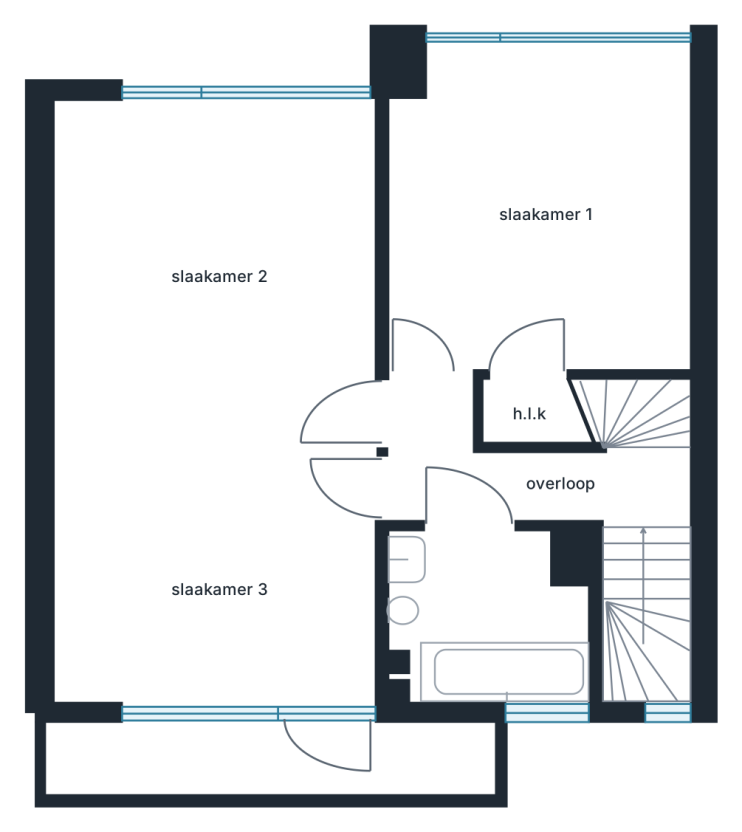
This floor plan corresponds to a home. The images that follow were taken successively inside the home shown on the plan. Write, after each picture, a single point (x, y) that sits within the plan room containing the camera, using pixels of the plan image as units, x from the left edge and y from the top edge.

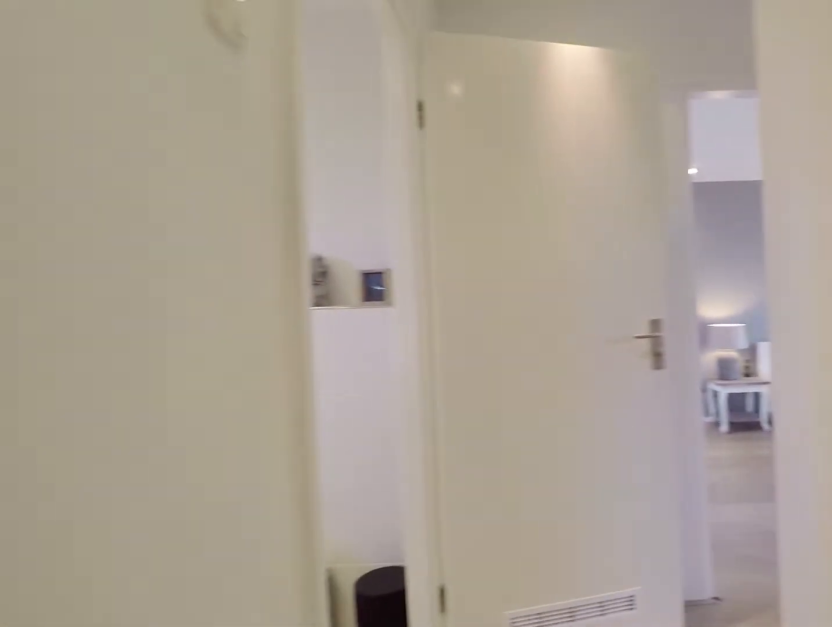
(516, 472)
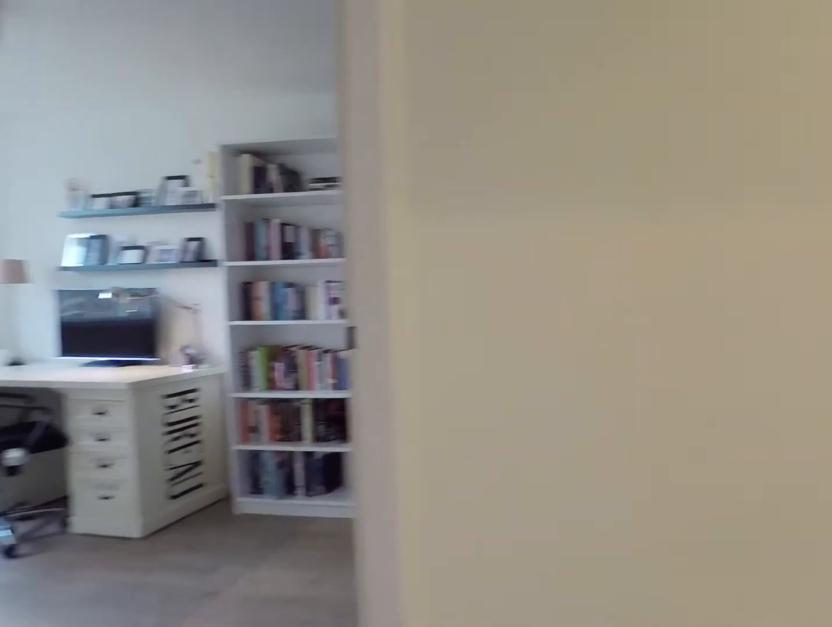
(516, 472)
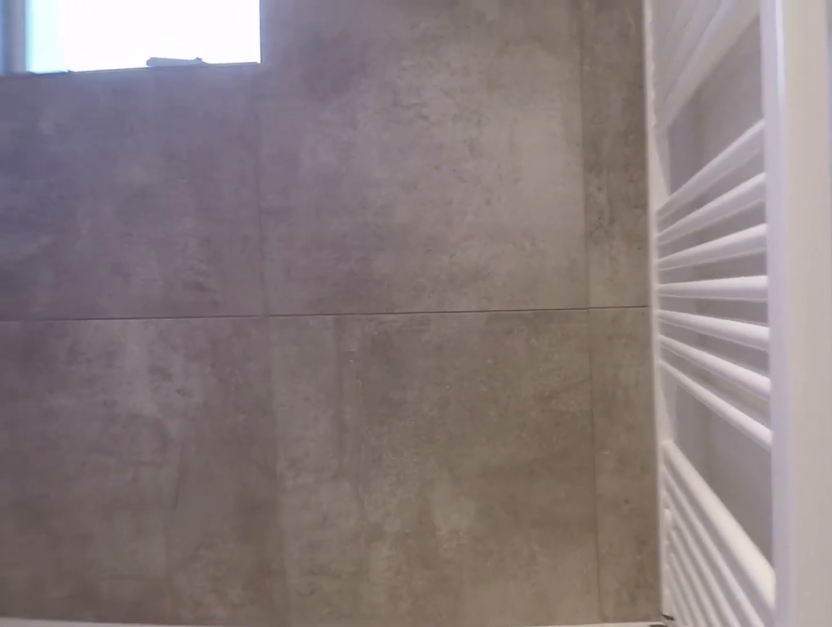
(484, 621)
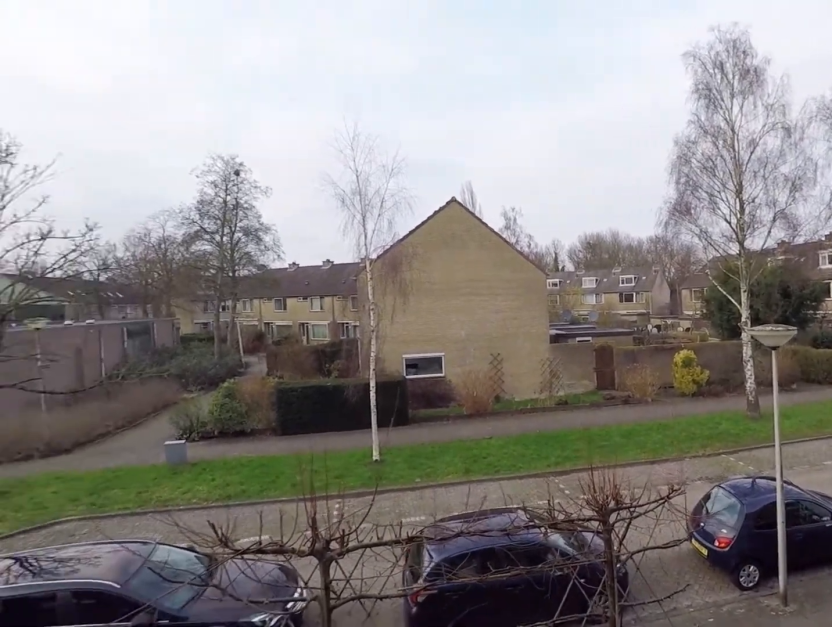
(274, 761)
